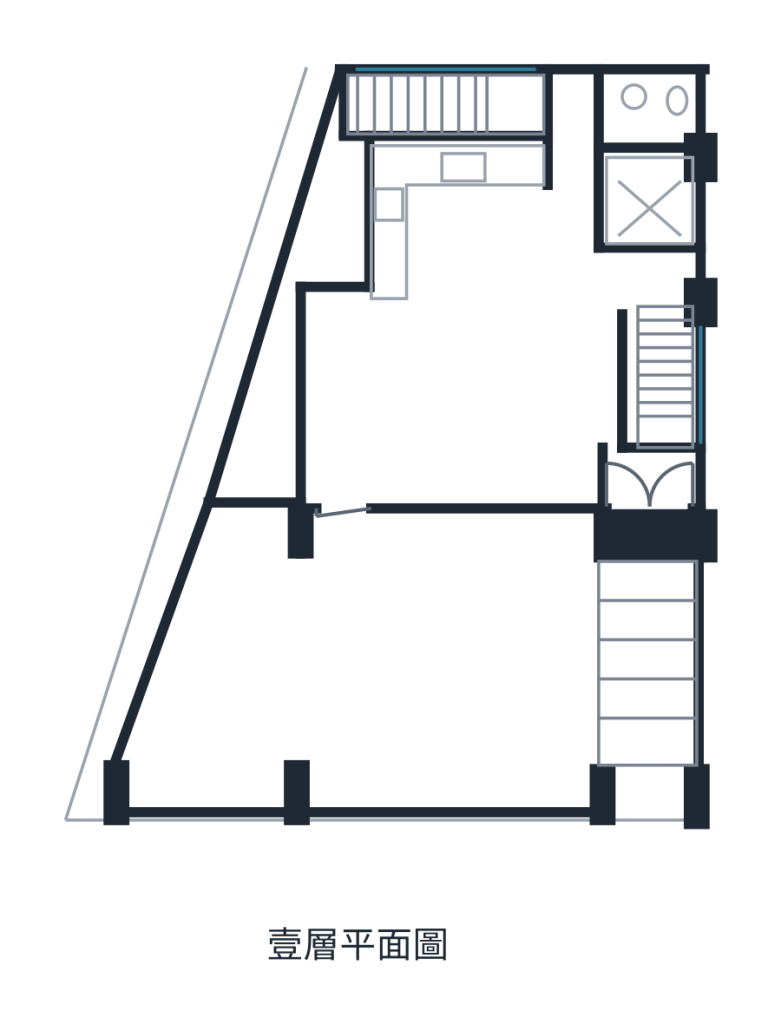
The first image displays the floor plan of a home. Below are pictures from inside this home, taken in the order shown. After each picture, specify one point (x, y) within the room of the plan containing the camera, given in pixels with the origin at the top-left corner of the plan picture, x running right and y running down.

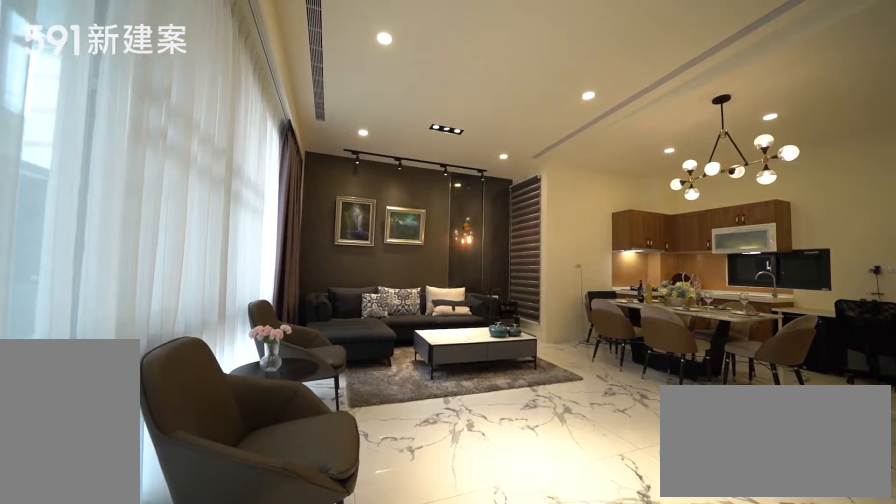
(466, 404)
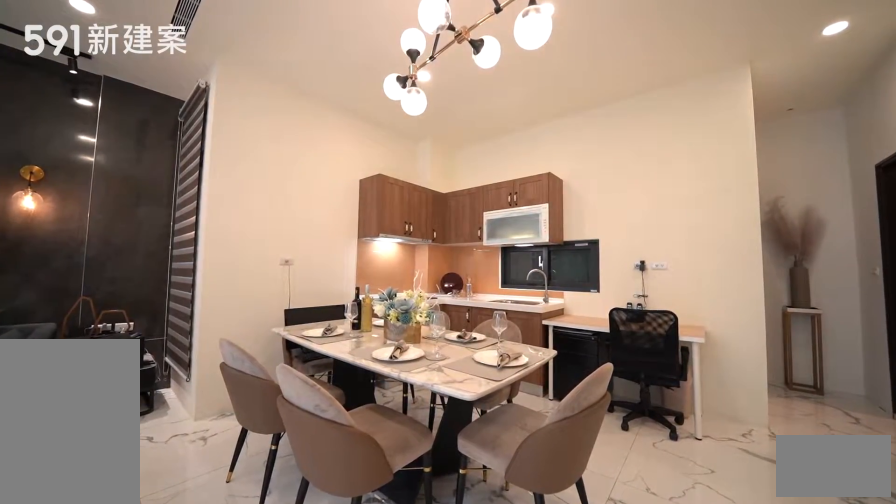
(461, 185)
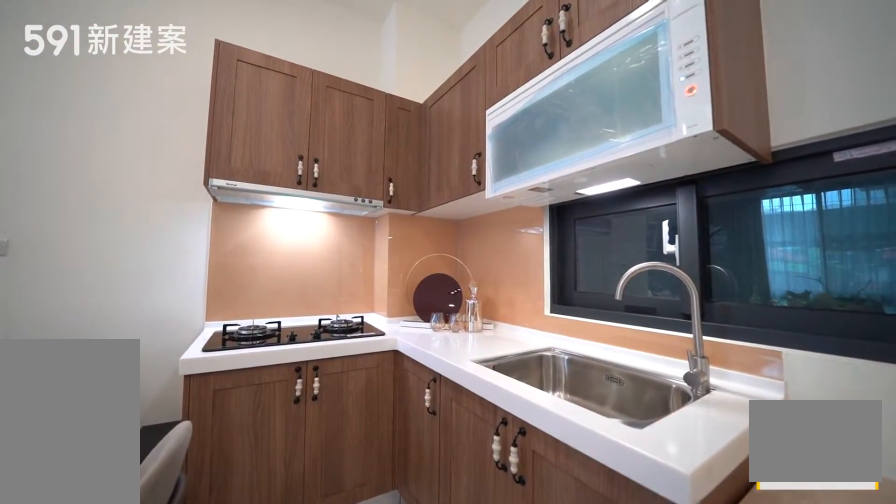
(461, 185)
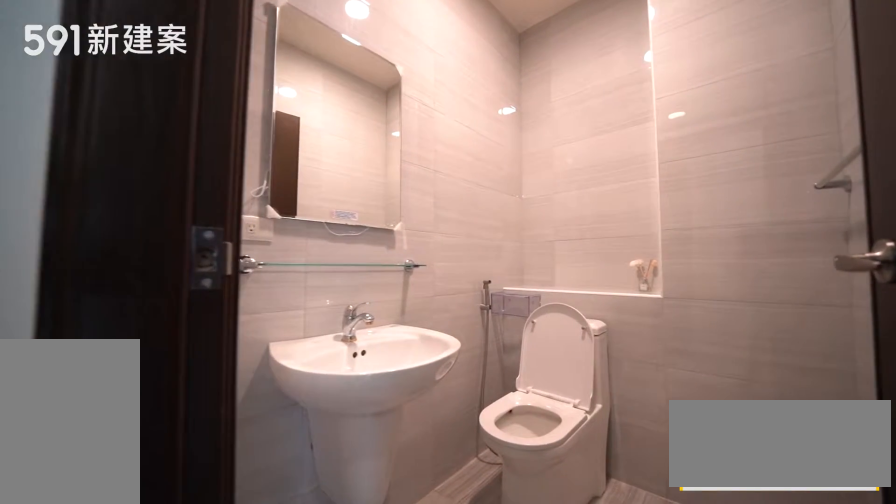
(655, 111)
